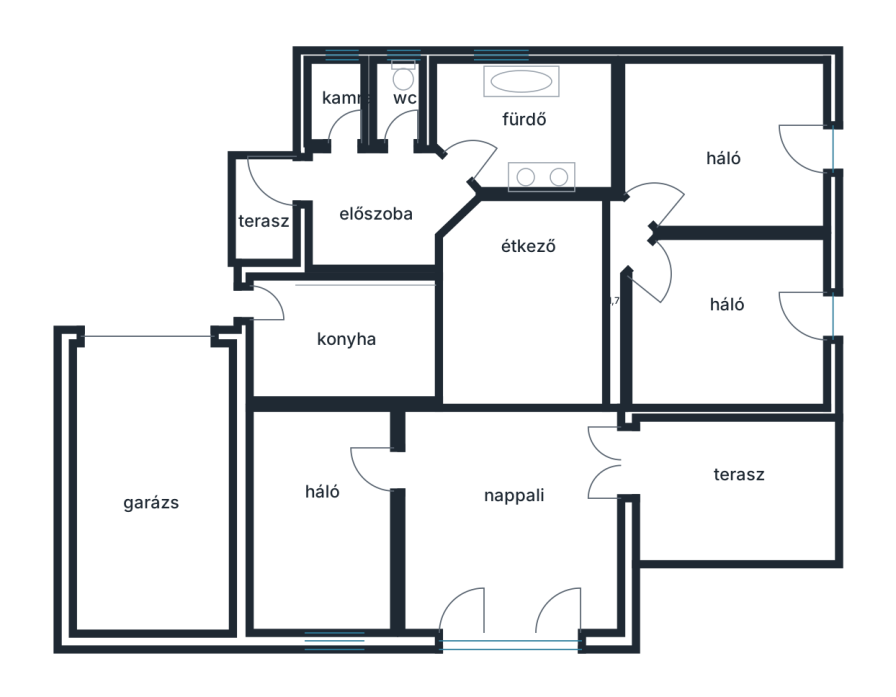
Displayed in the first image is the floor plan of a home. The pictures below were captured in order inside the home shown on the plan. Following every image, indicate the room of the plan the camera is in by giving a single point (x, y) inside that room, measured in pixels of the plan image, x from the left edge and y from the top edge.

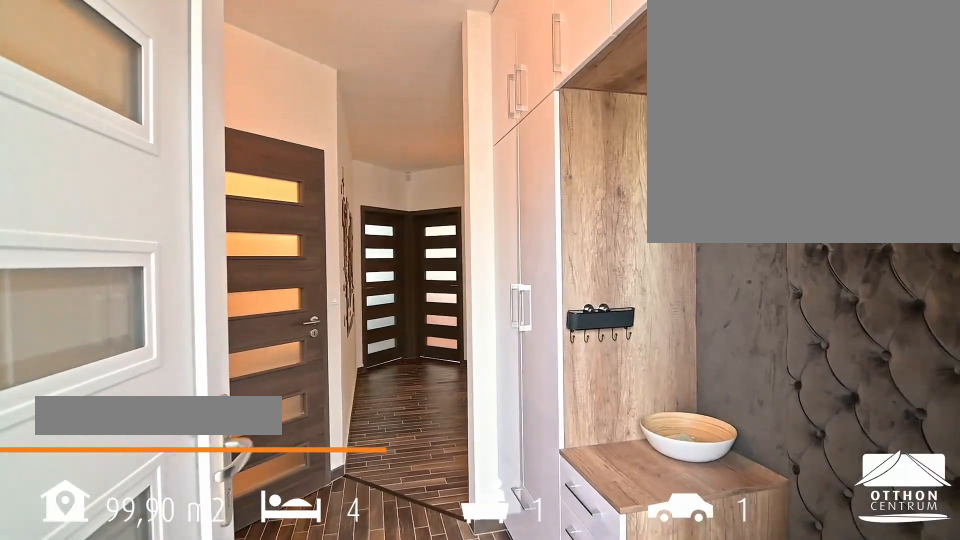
(378, 208)
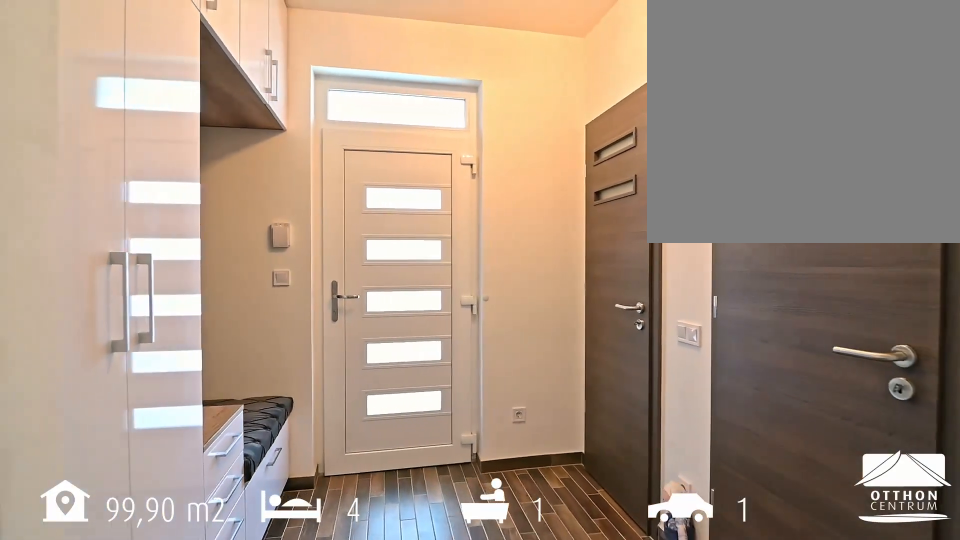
(378, 208)
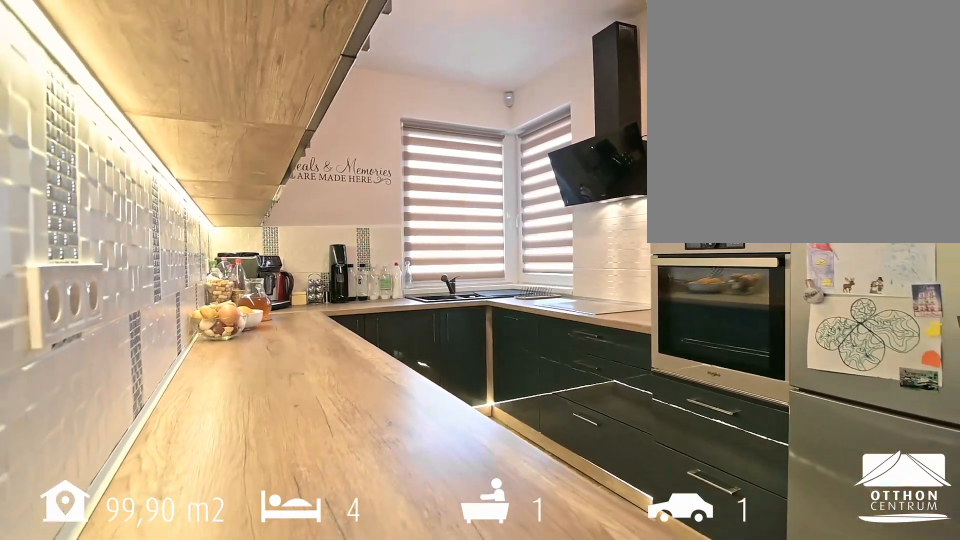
(343, 341)
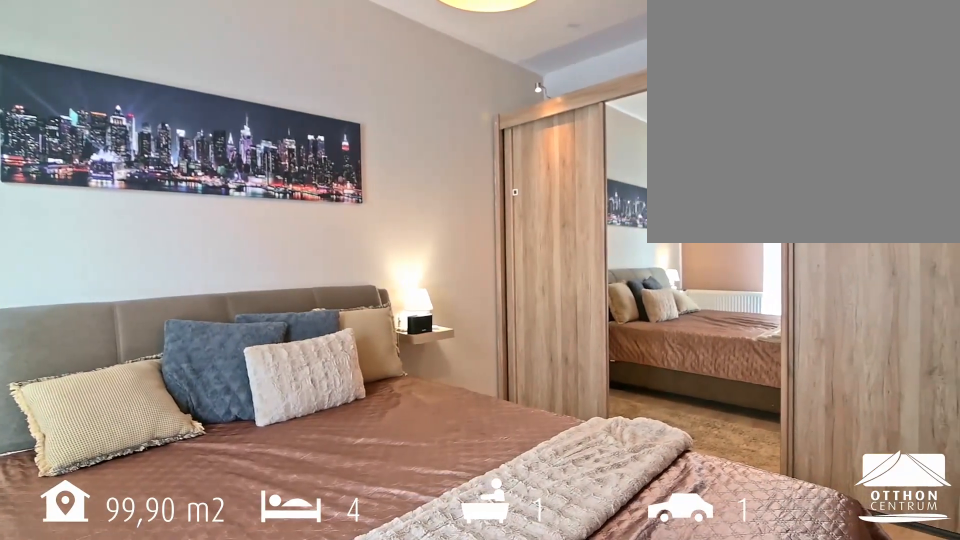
(322, 488)
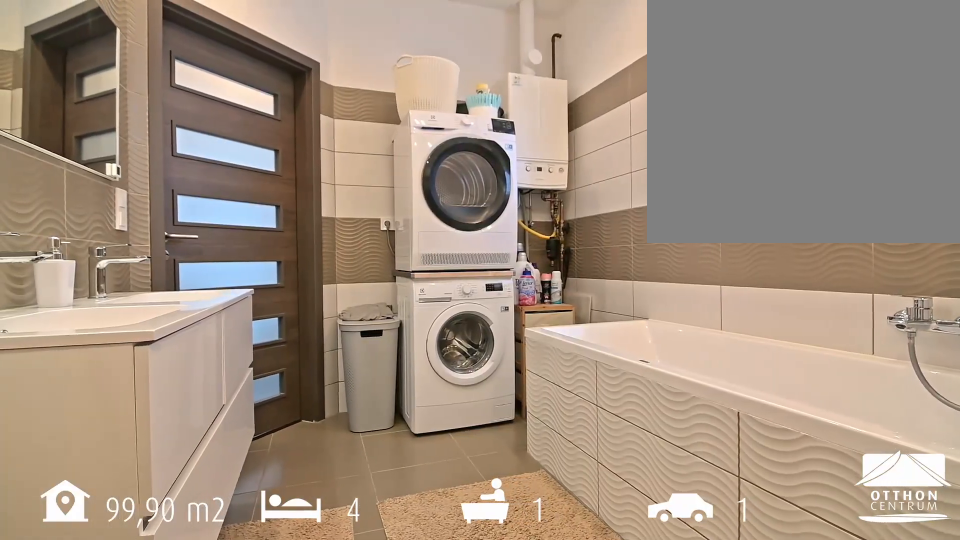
(534, 127)
